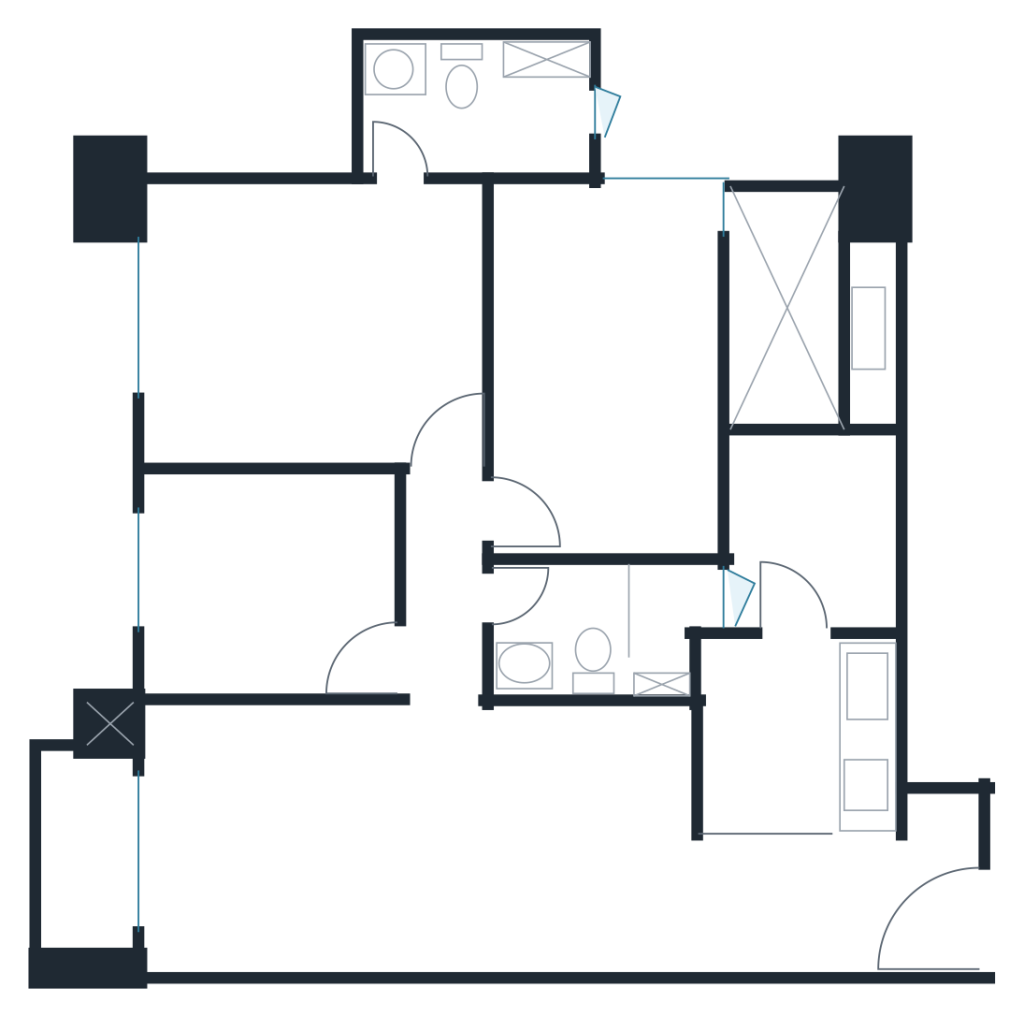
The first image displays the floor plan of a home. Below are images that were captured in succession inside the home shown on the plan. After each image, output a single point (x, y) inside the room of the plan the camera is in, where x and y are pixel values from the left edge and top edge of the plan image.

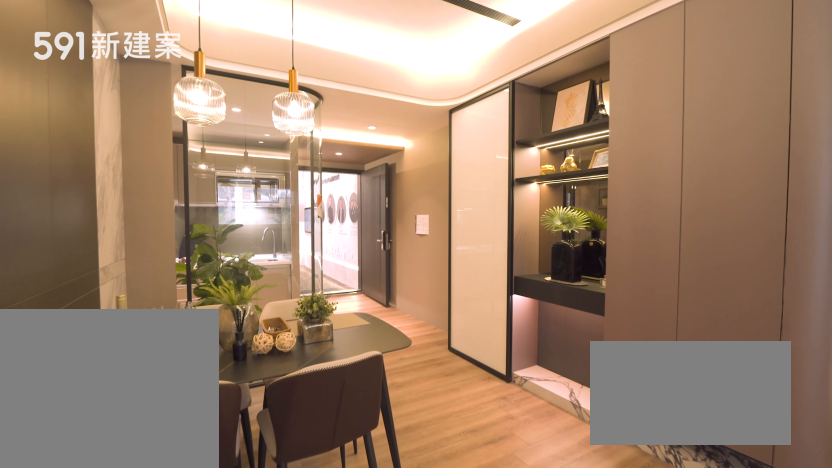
(592, 838)
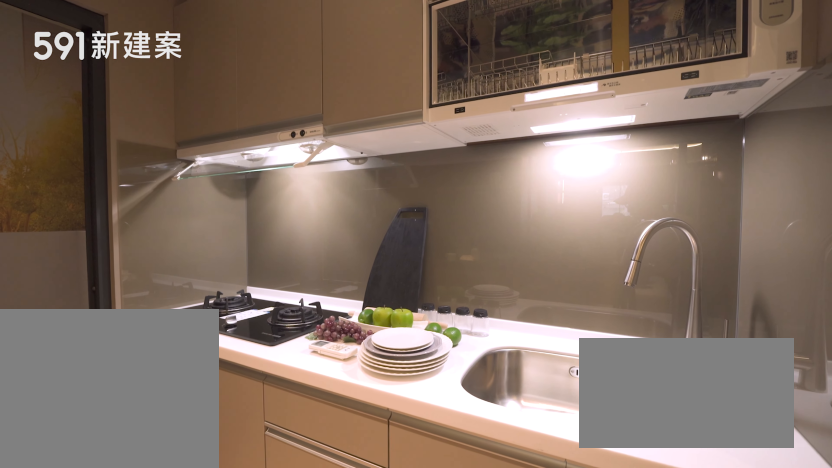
(797, 735)
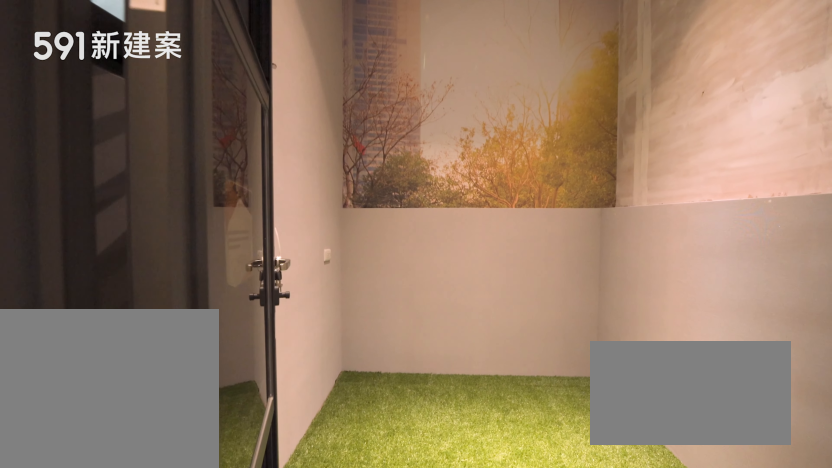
(812, 528)
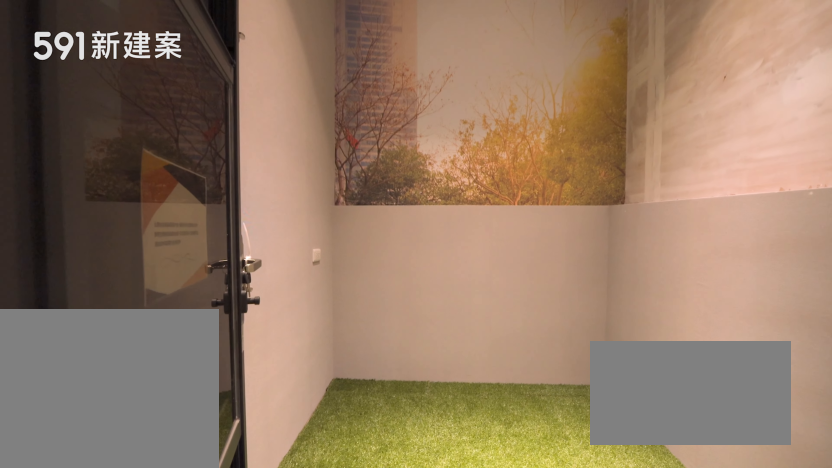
(812, 528)
